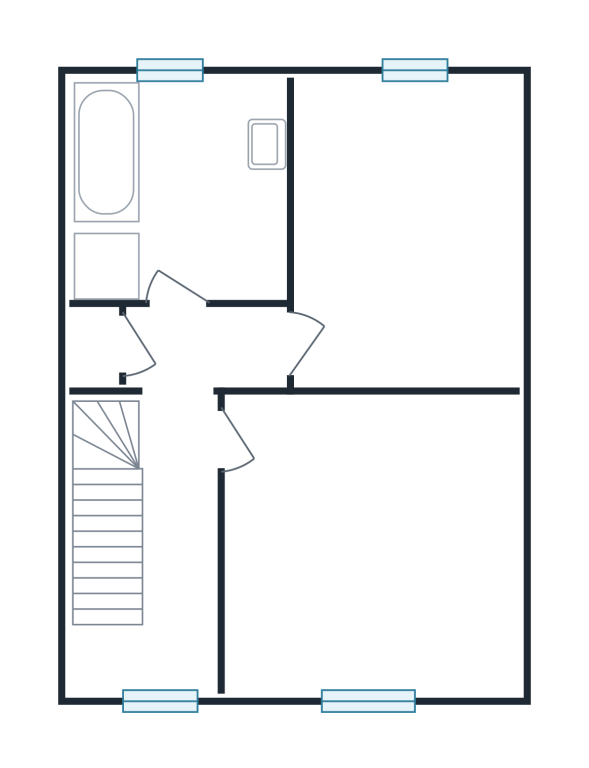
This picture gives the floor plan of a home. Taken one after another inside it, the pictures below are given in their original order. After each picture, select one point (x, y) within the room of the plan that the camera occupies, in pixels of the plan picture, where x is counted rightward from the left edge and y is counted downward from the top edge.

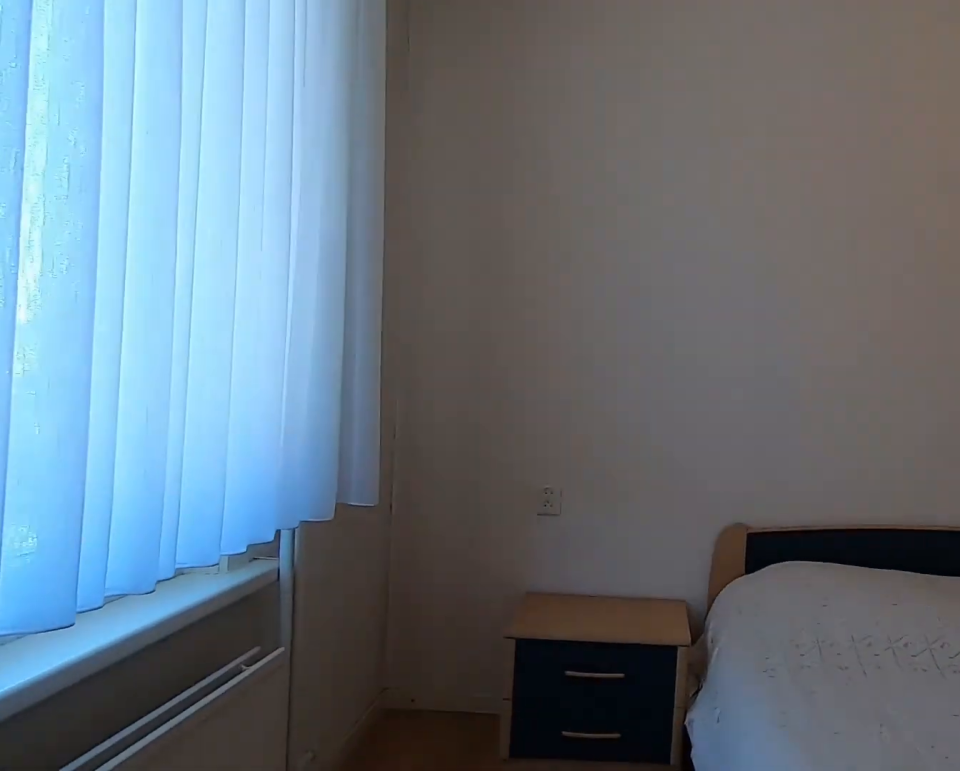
(404, 135)
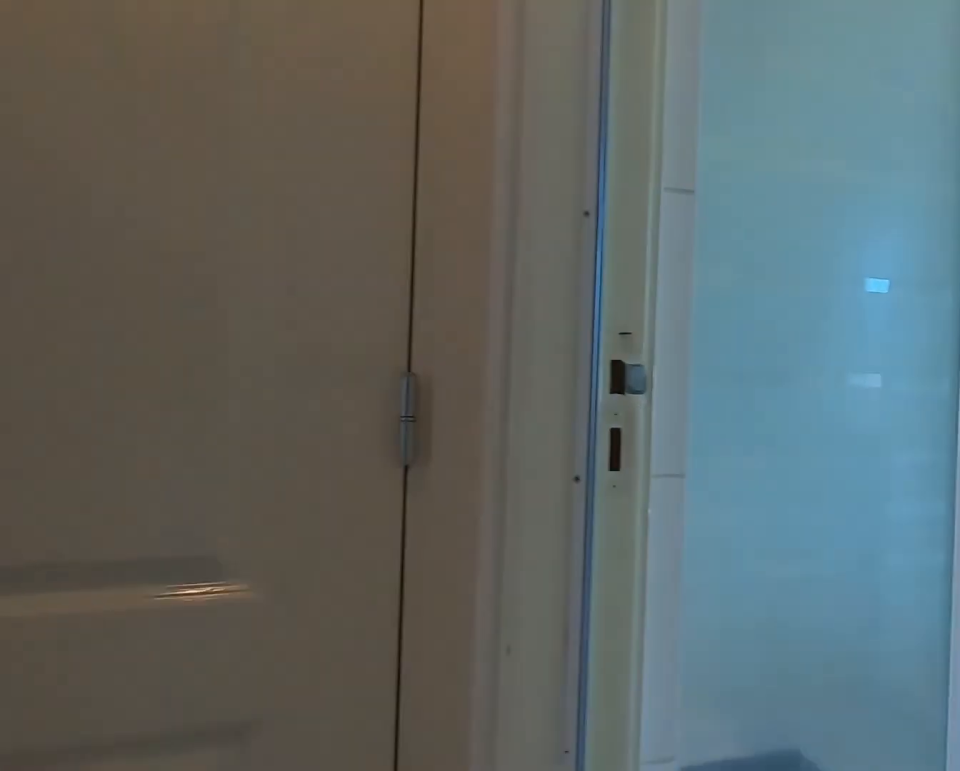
(179, 490)
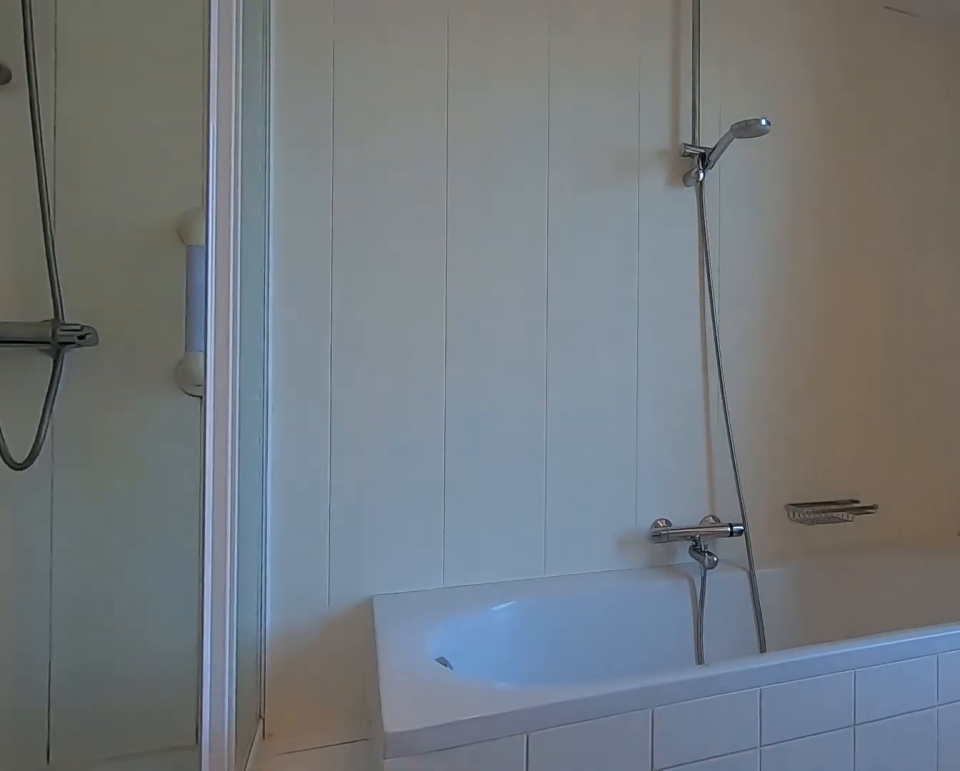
(179, 189)
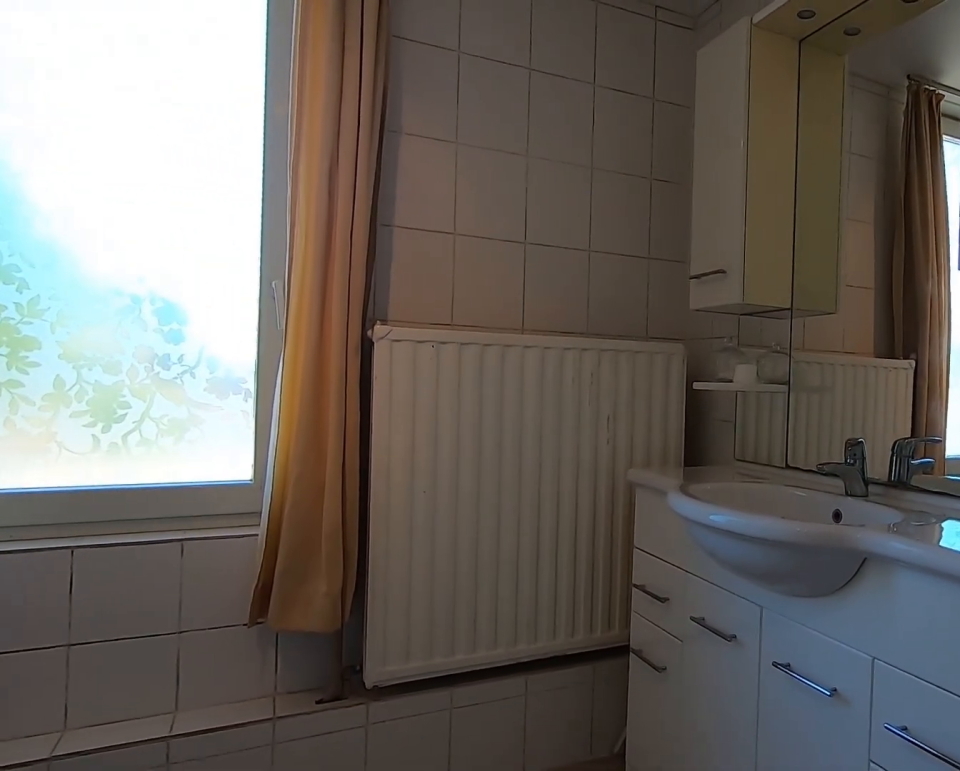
(179, 189)
